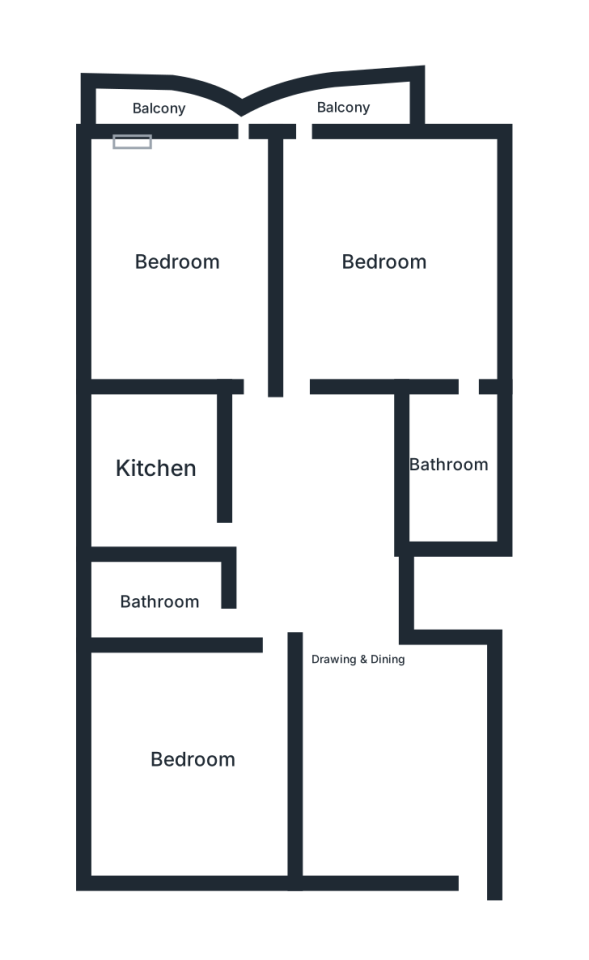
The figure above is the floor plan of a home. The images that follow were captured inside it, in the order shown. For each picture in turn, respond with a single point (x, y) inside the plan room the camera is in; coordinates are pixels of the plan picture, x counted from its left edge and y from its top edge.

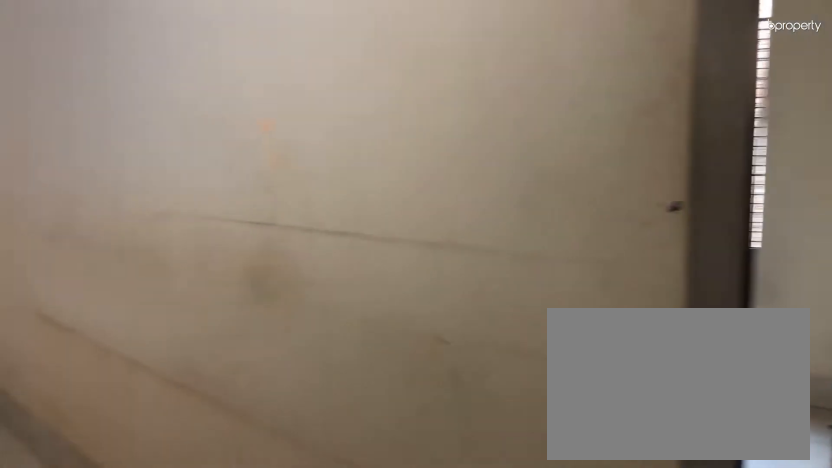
(361, 659)
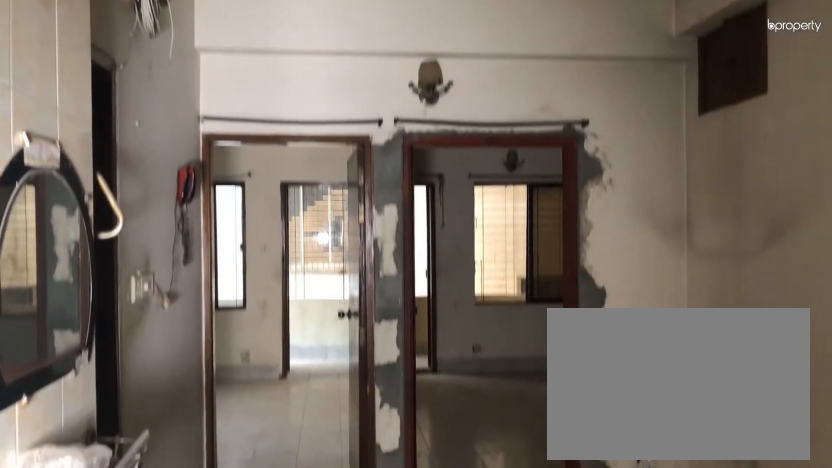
(361, 659)
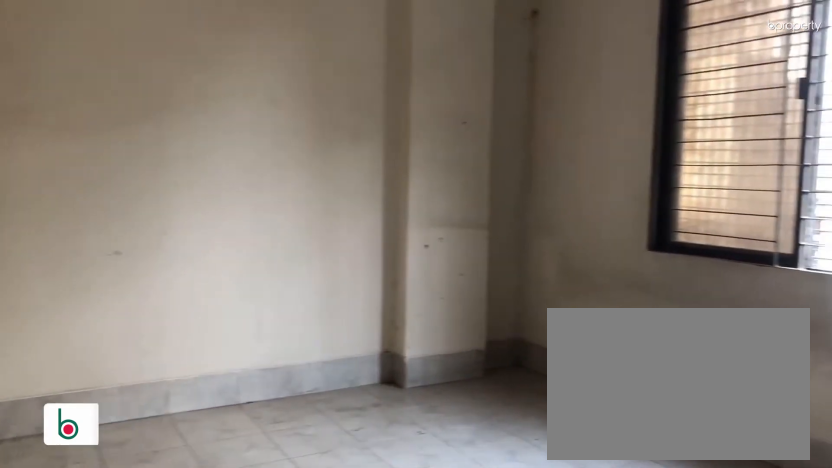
(193, 760)
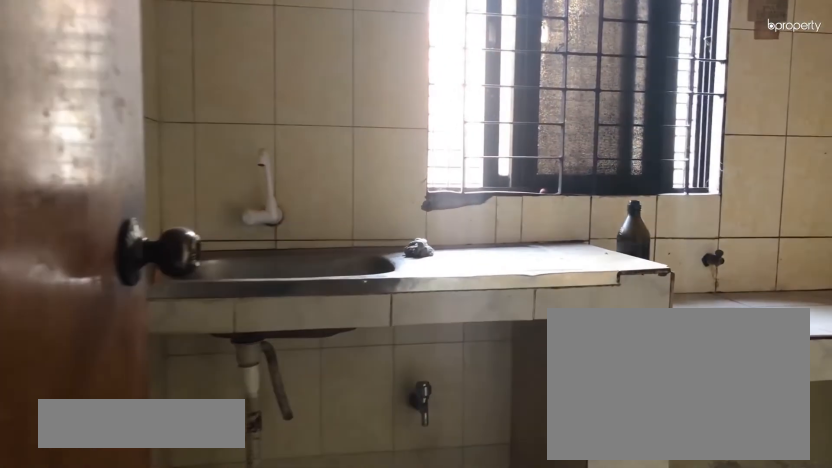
(156, 466)
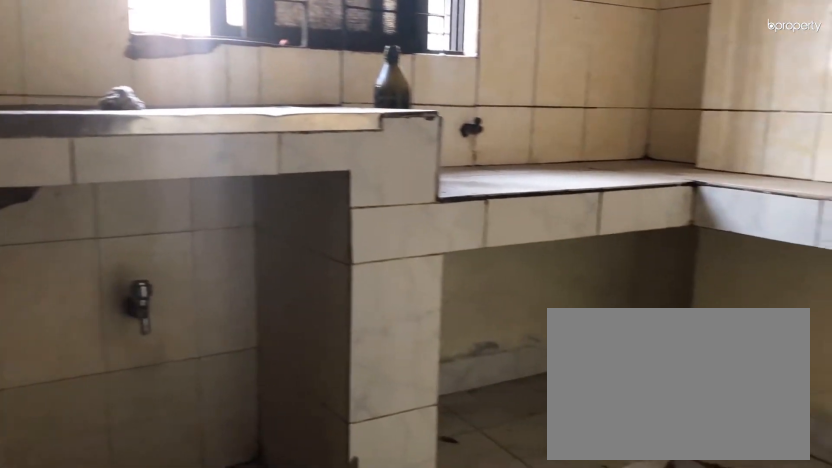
(156, 466)
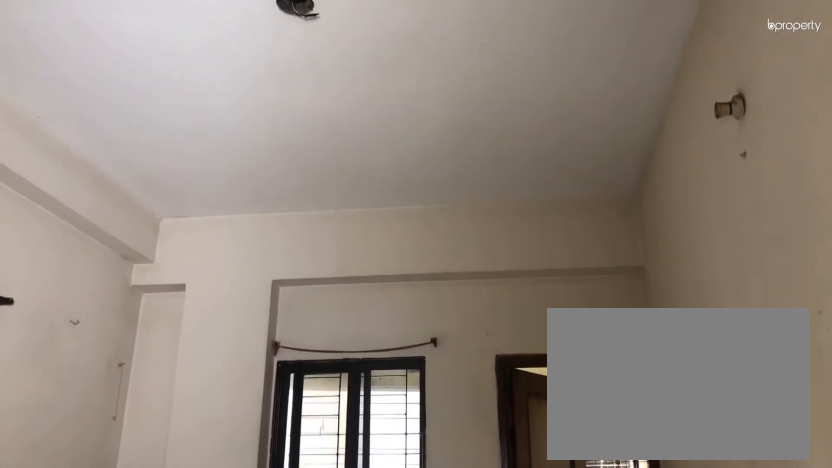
(178, 257)
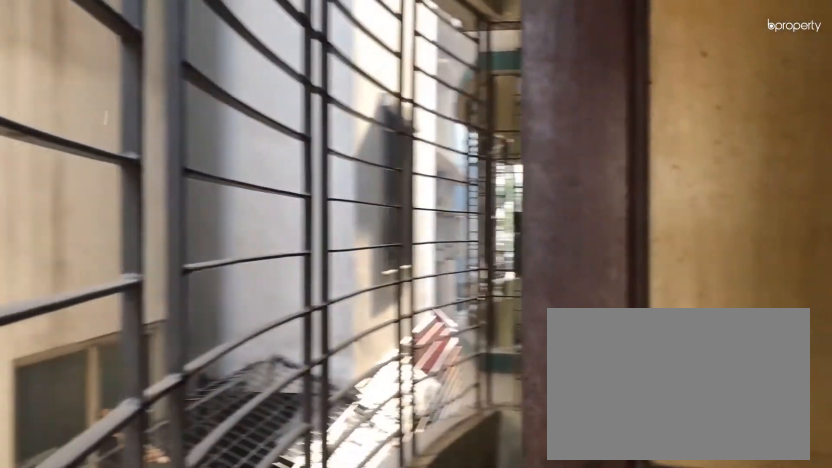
(156, 111)
